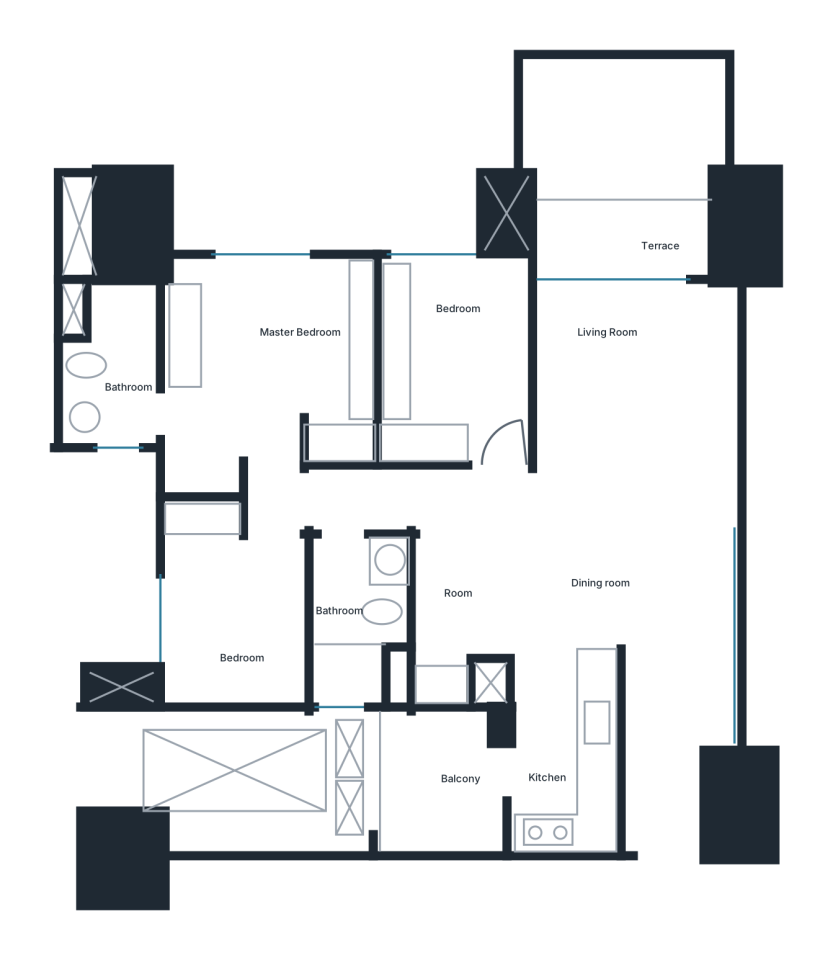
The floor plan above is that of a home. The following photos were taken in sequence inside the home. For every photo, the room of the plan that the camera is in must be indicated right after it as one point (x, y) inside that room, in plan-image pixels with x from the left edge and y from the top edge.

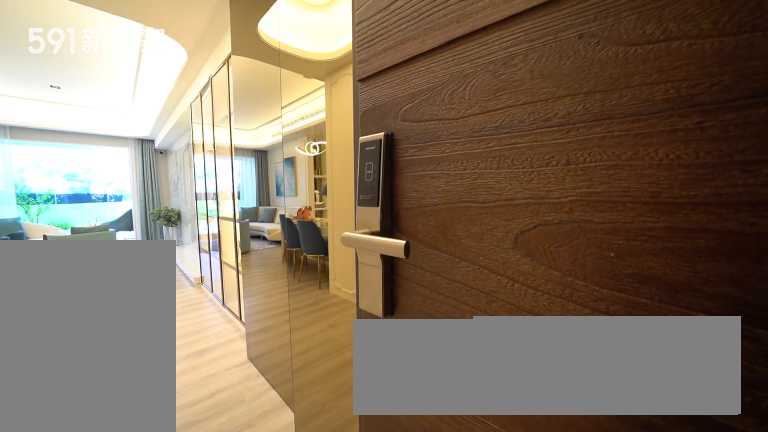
(672, 806)
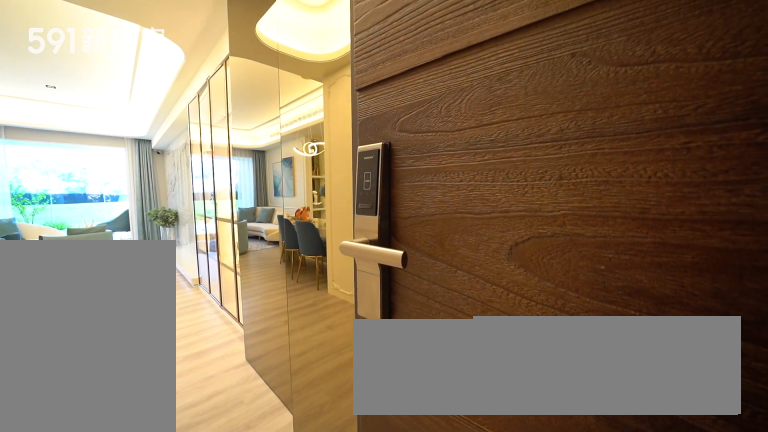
(672, 806)
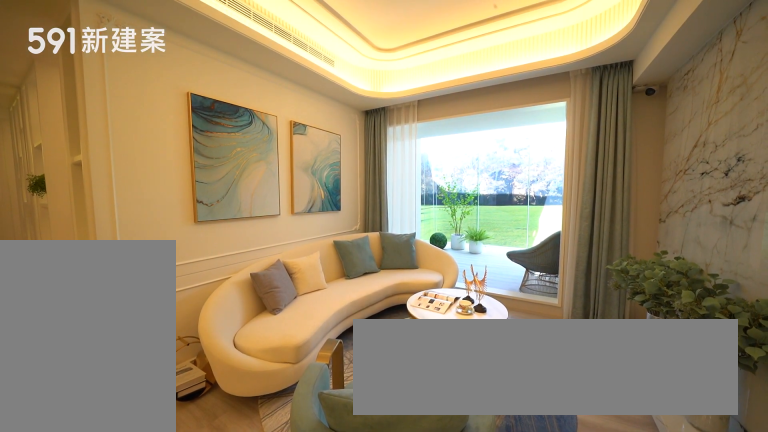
(632, 371)
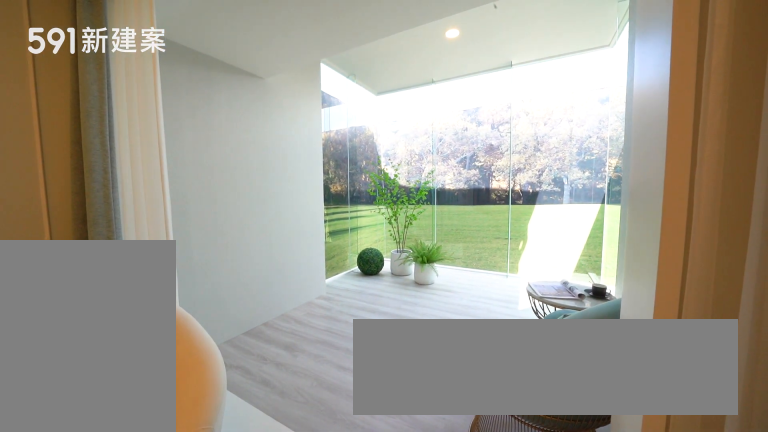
(632, 167)
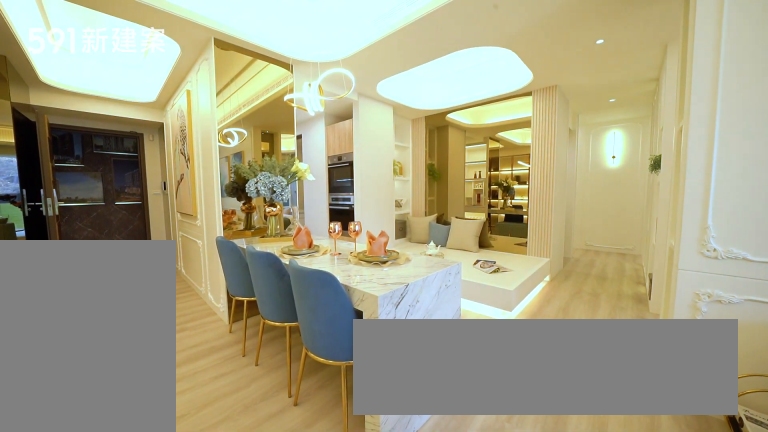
(604, 575)
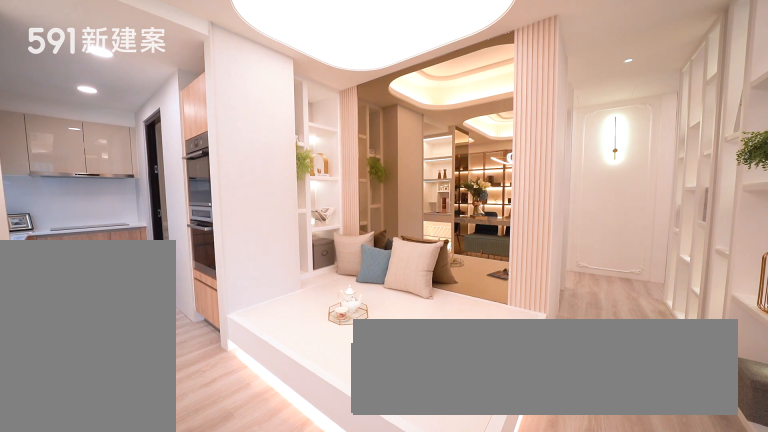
(456, 615)
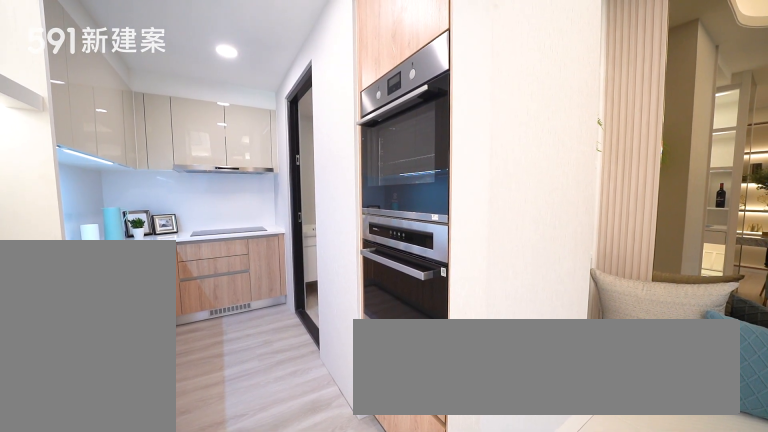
(567, 750)
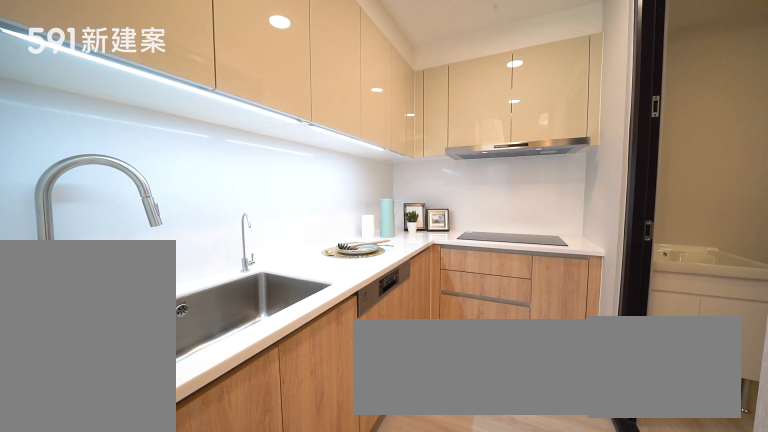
(567, 750)
